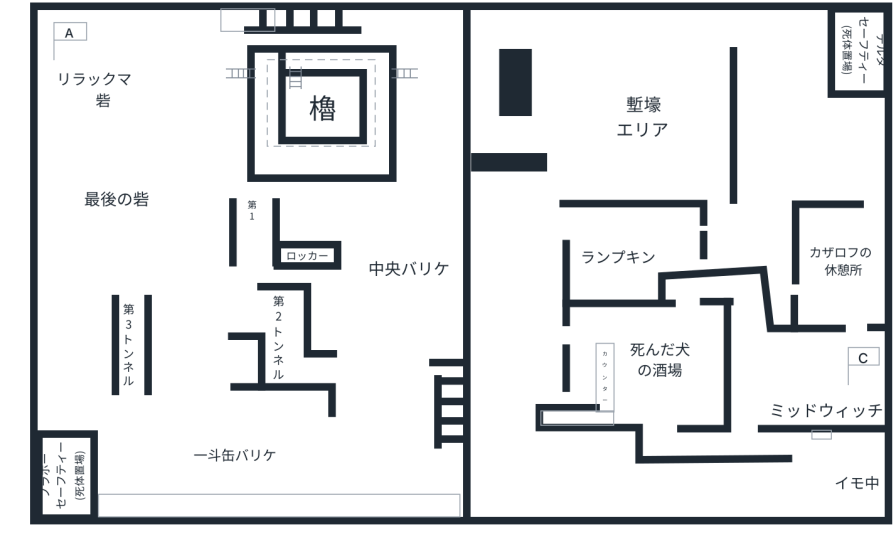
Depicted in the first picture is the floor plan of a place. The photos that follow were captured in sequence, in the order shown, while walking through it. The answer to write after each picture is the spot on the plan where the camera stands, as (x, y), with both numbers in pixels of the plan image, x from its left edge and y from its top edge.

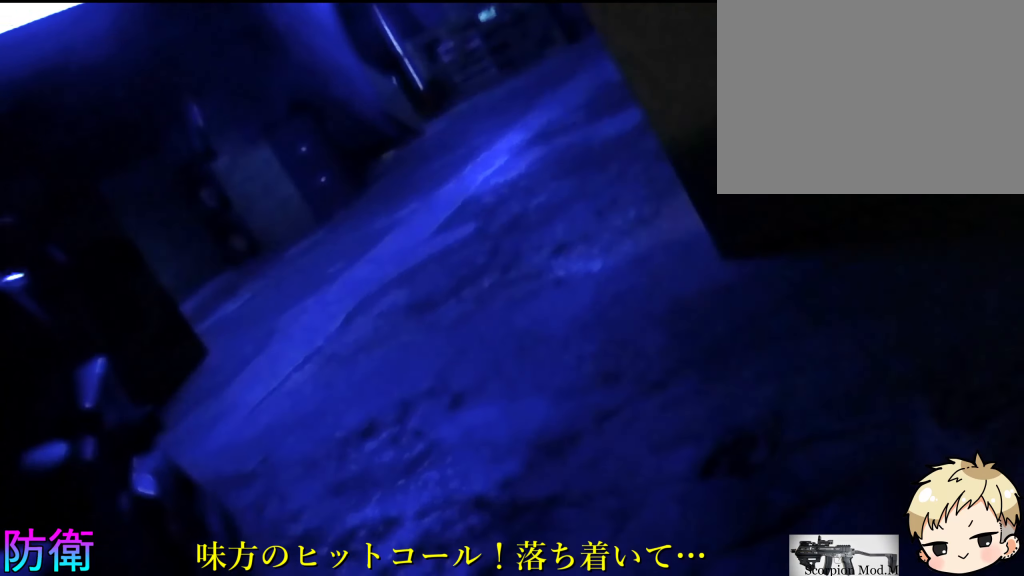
(407, 306)
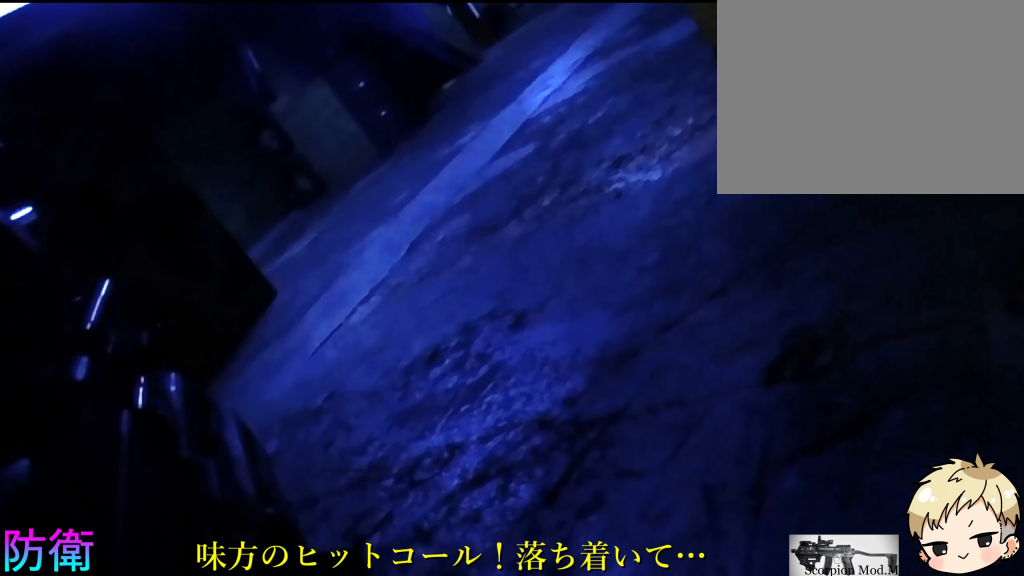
(407, 306)
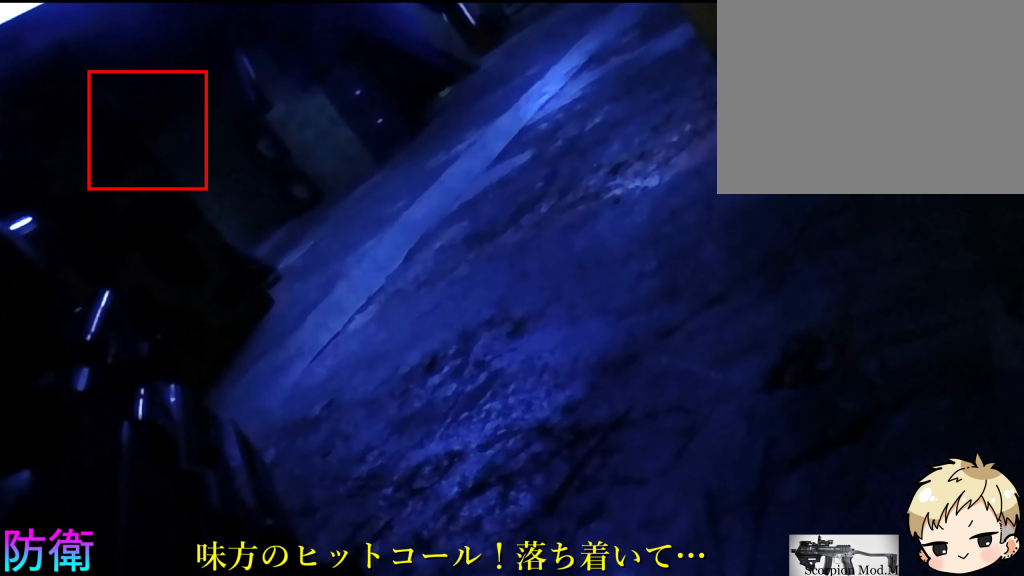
(407, 306)
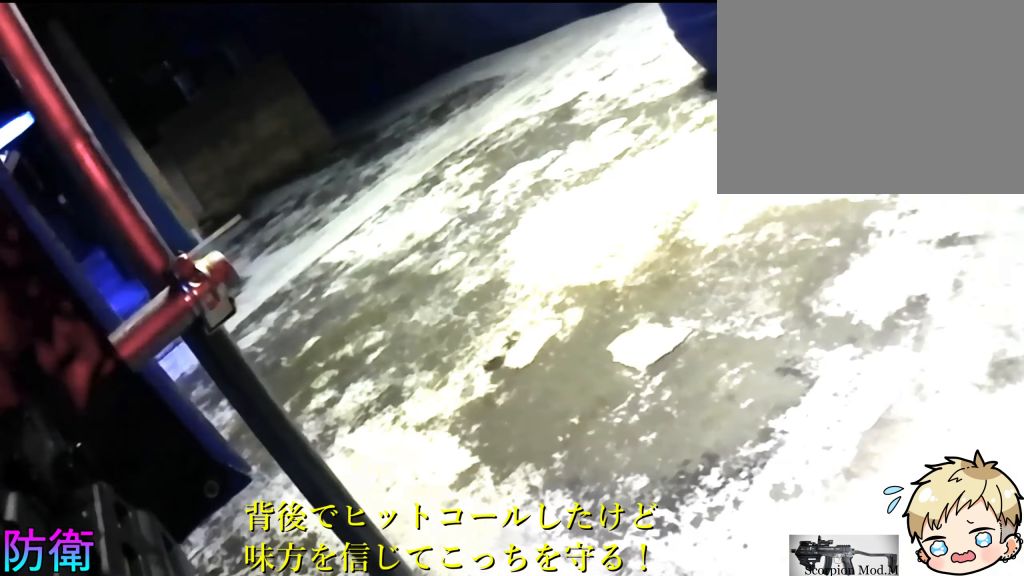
(91, 367)
